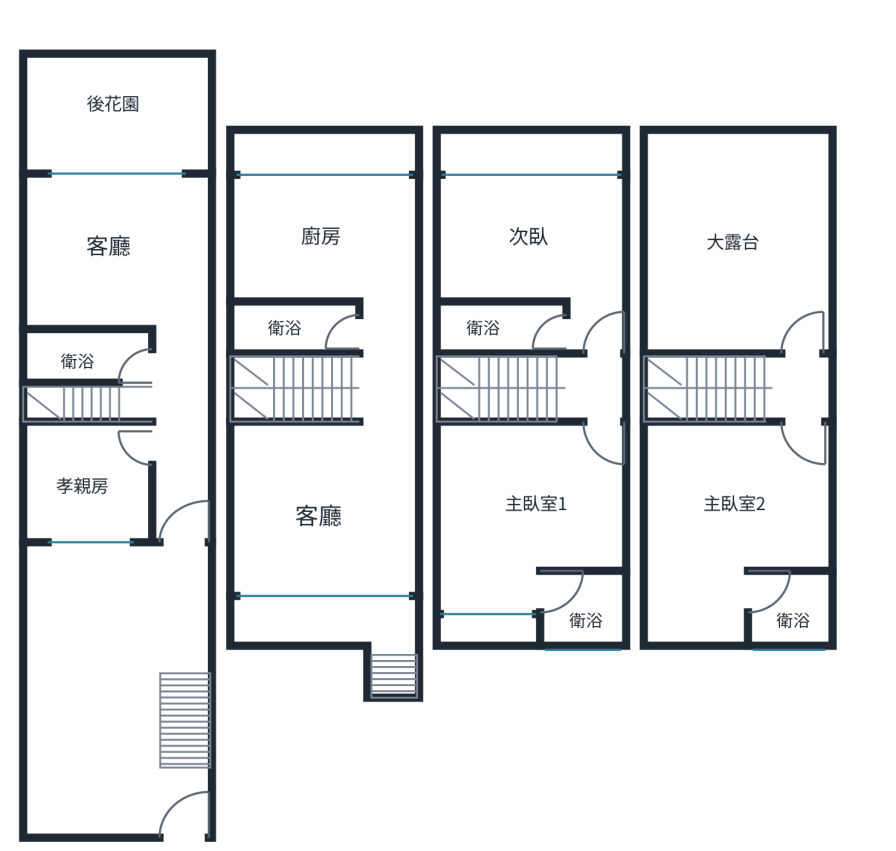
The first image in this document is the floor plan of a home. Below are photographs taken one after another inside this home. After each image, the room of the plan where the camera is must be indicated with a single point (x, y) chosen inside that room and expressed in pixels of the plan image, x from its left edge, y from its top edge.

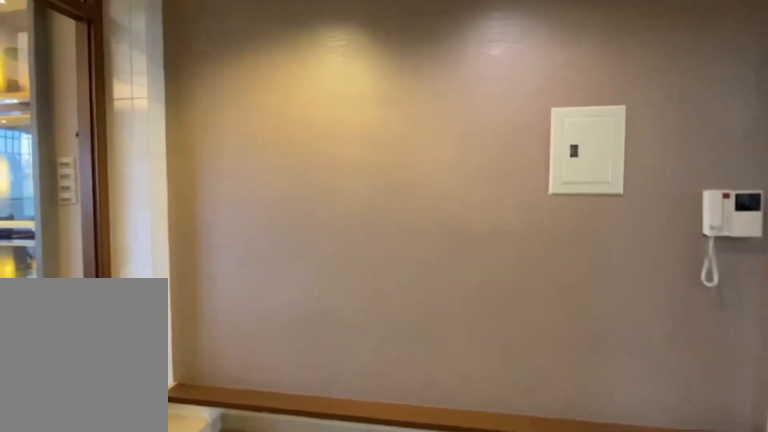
(307, 370)
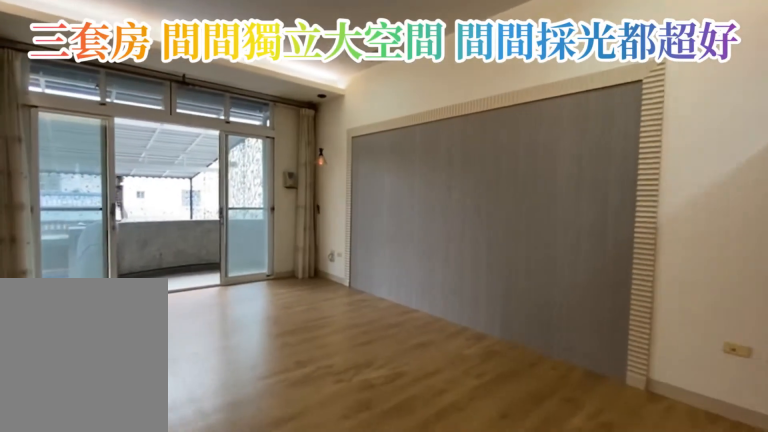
(332, 517)
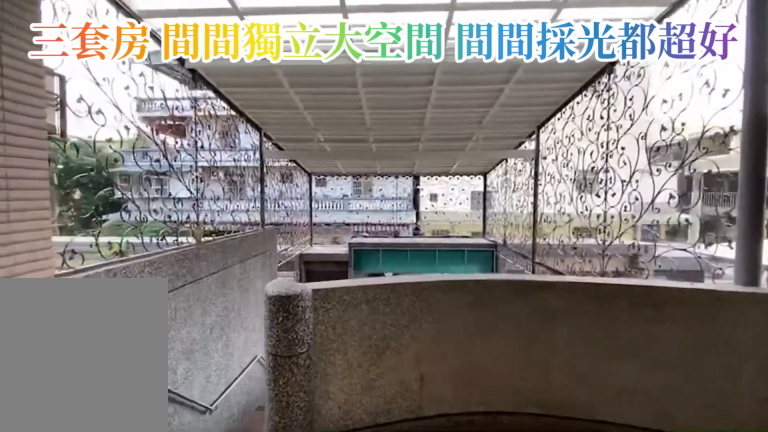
(384, 626)
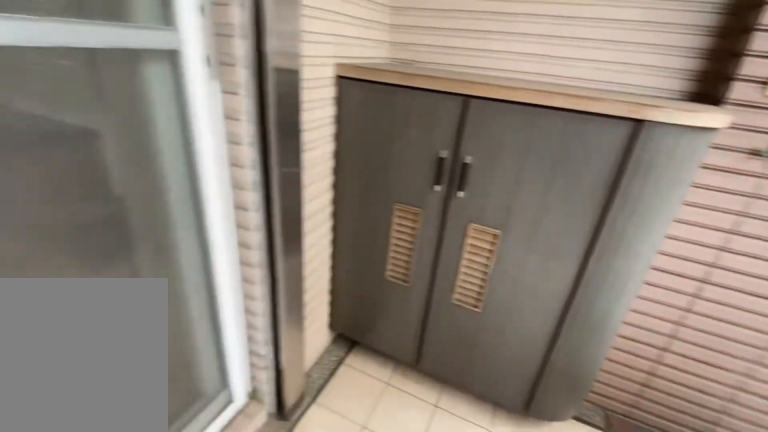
(383, 626)
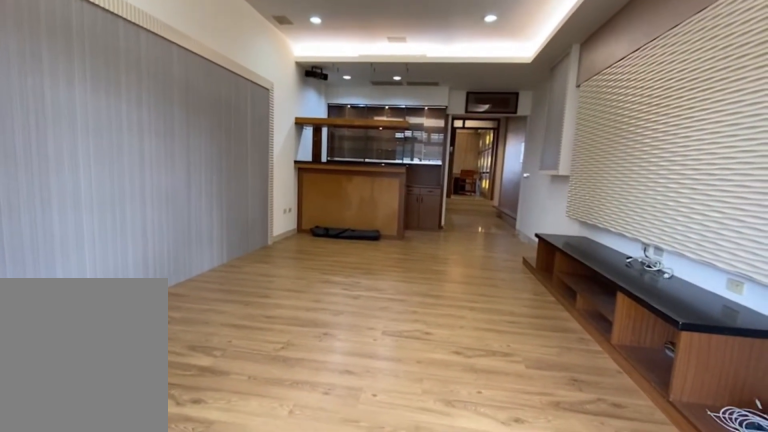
(361, 508)
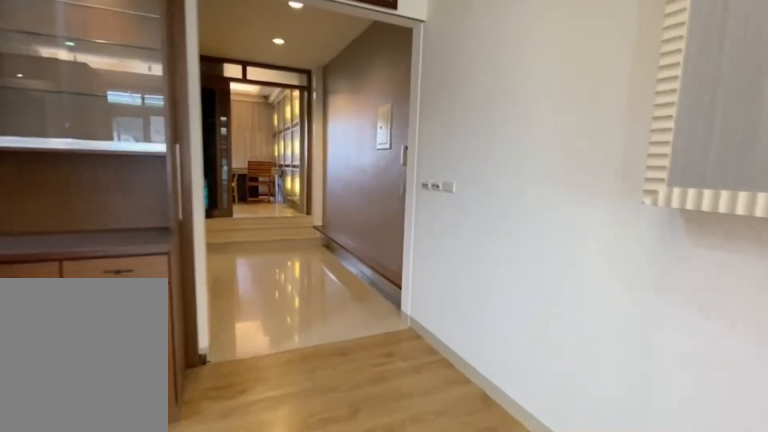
(362, 507)
